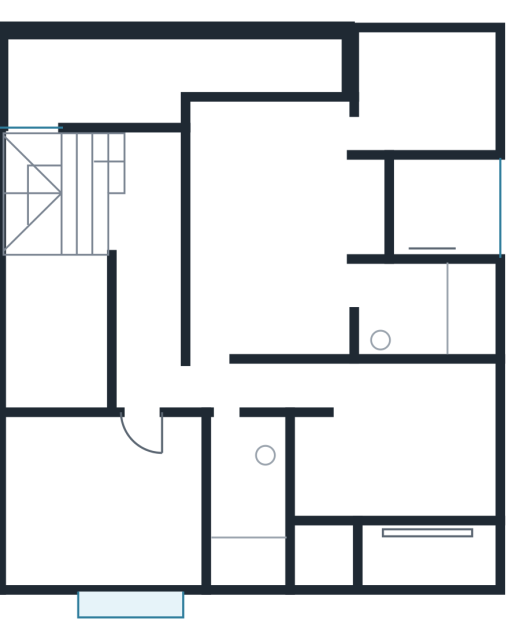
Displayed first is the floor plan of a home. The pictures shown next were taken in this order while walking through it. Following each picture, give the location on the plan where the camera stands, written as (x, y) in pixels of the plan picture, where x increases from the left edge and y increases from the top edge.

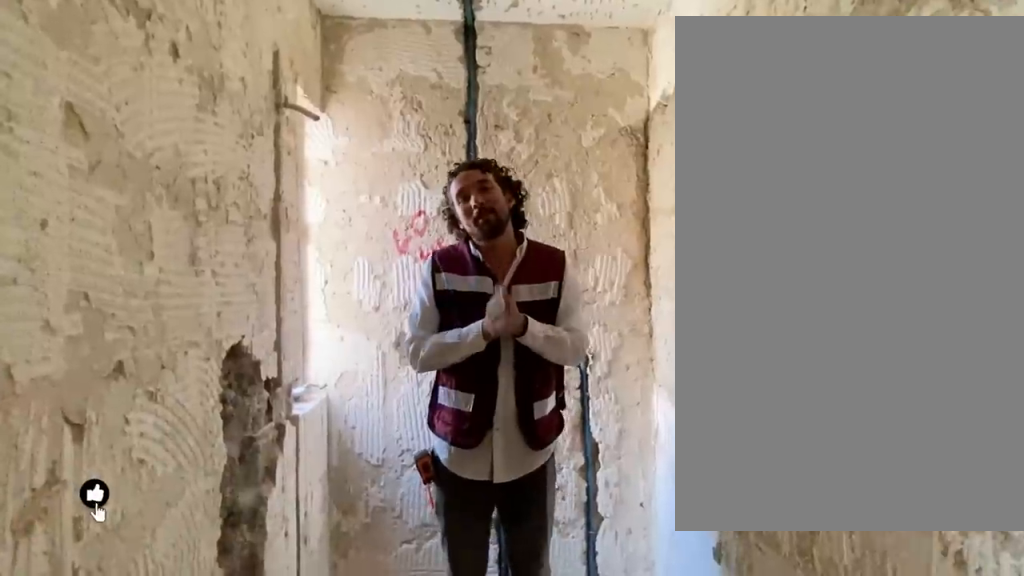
(231, 423)
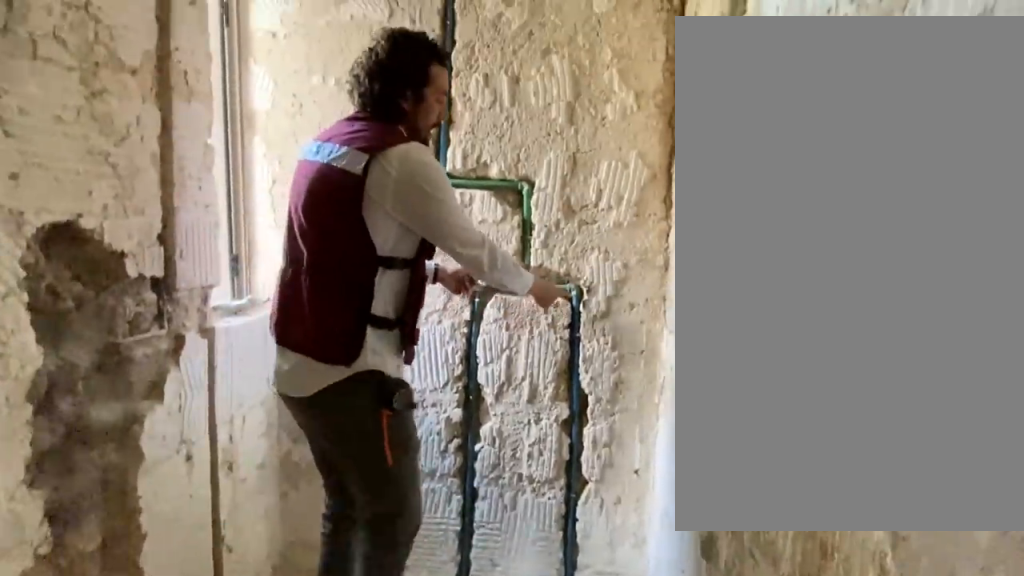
(238, 442)
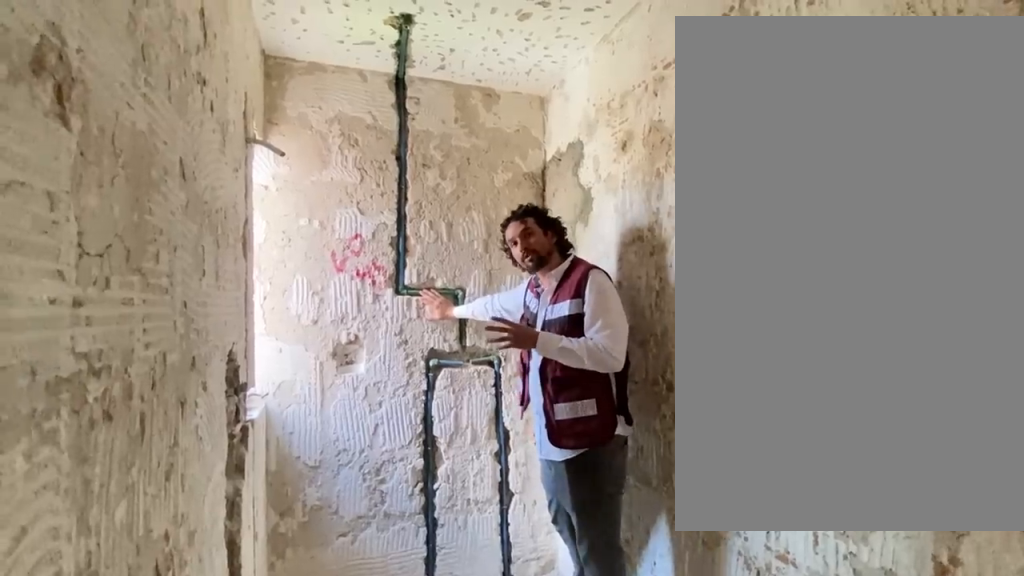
(232, 459)
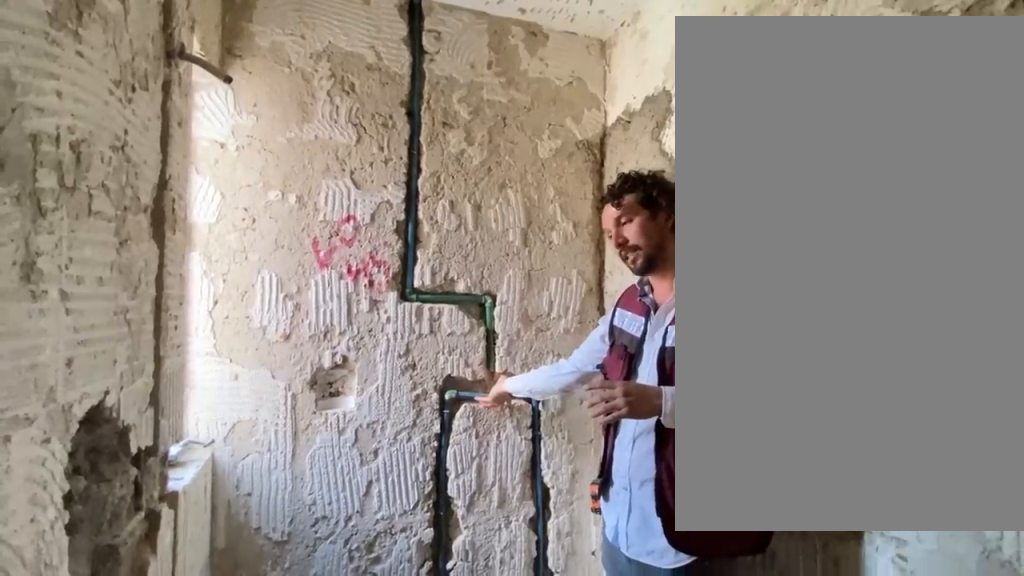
(246, 501)
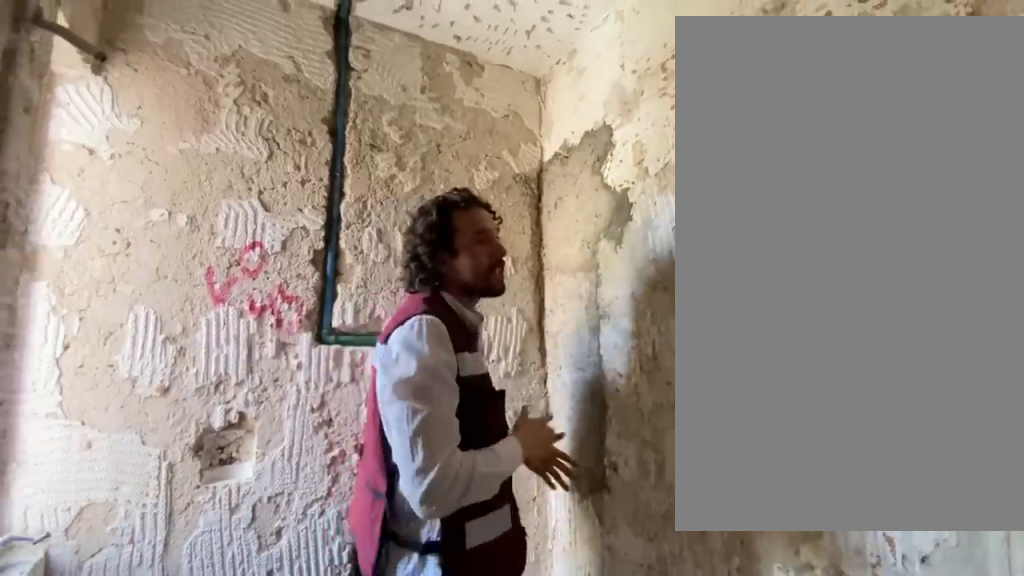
(238, 499)
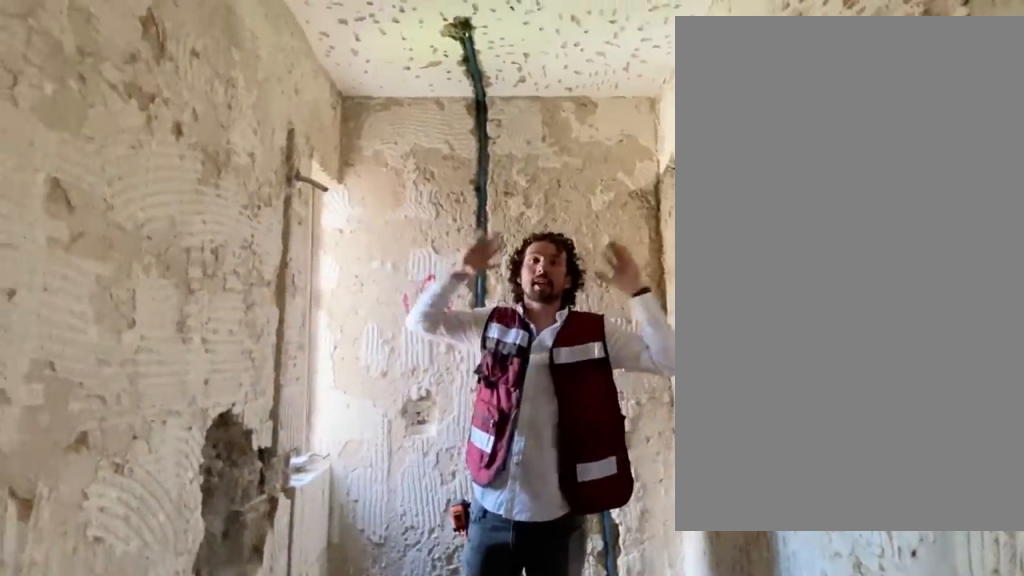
(238, 498)
